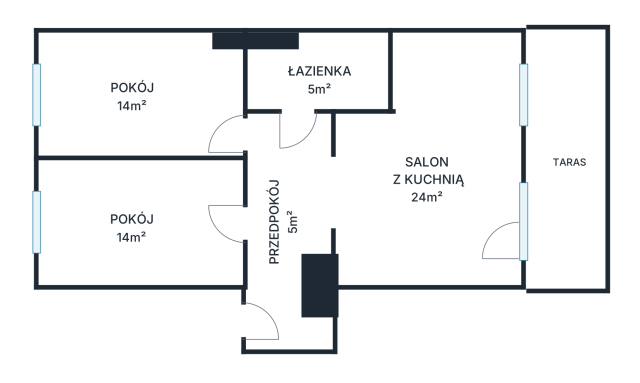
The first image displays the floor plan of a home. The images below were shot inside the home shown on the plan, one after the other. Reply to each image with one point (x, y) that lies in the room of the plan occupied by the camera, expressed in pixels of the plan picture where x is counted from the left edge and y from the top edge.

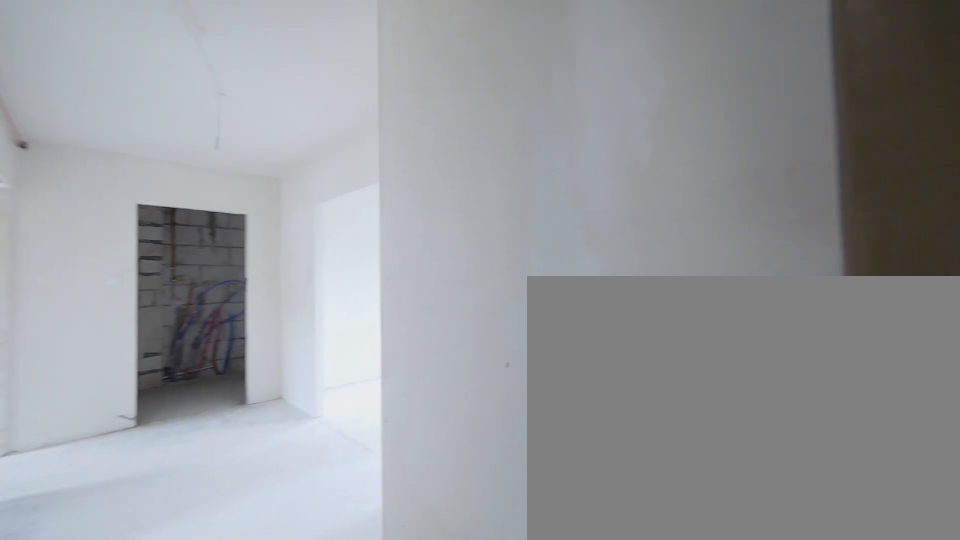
(287, 232)
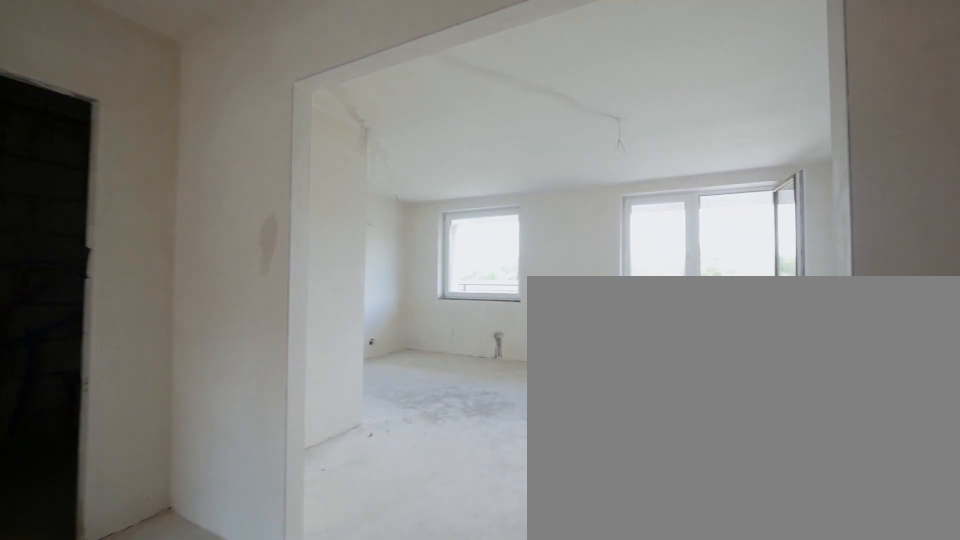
(287, 232)
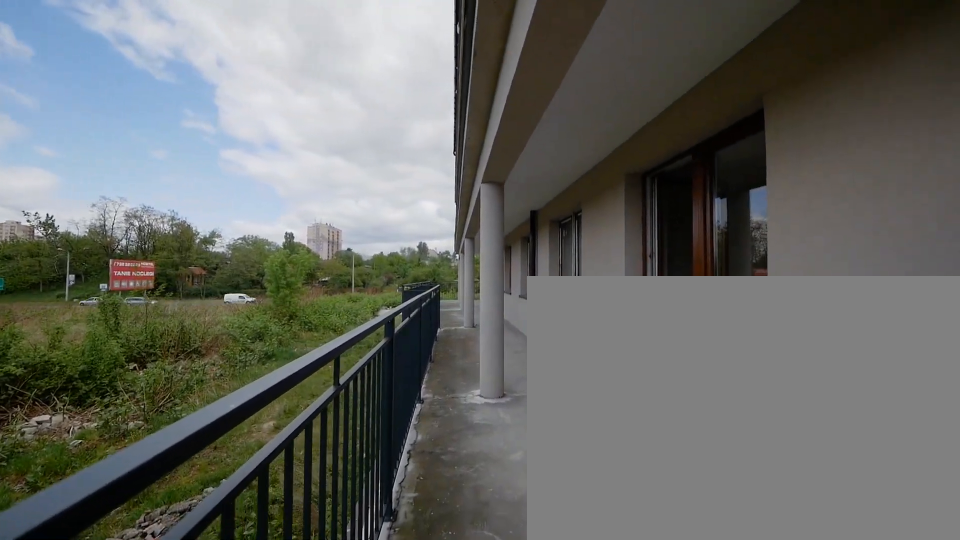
(567, 158)
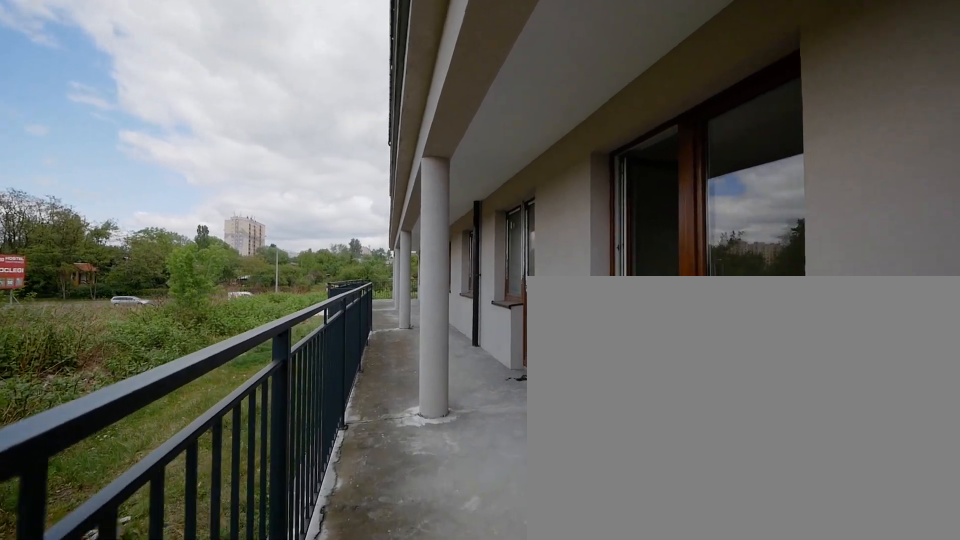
(567, 158)
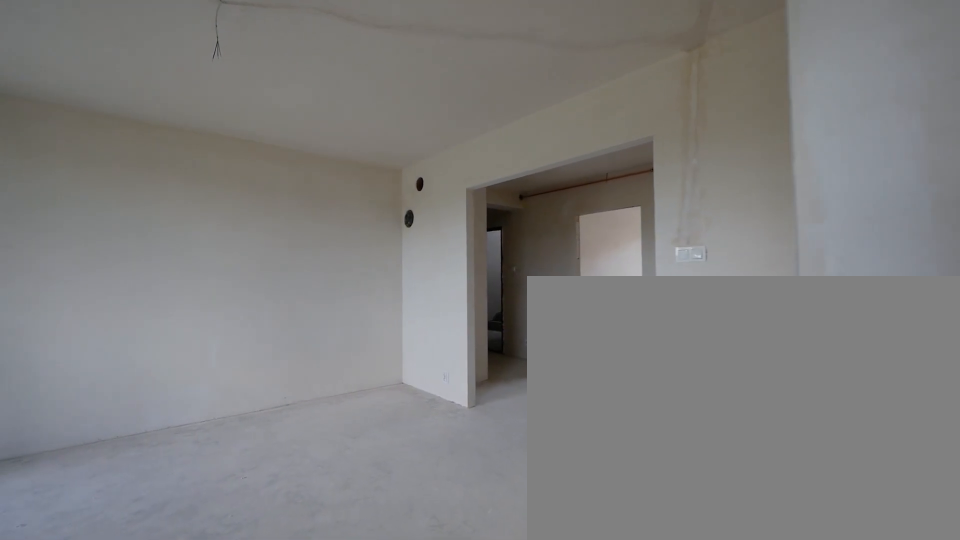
(429, 161)
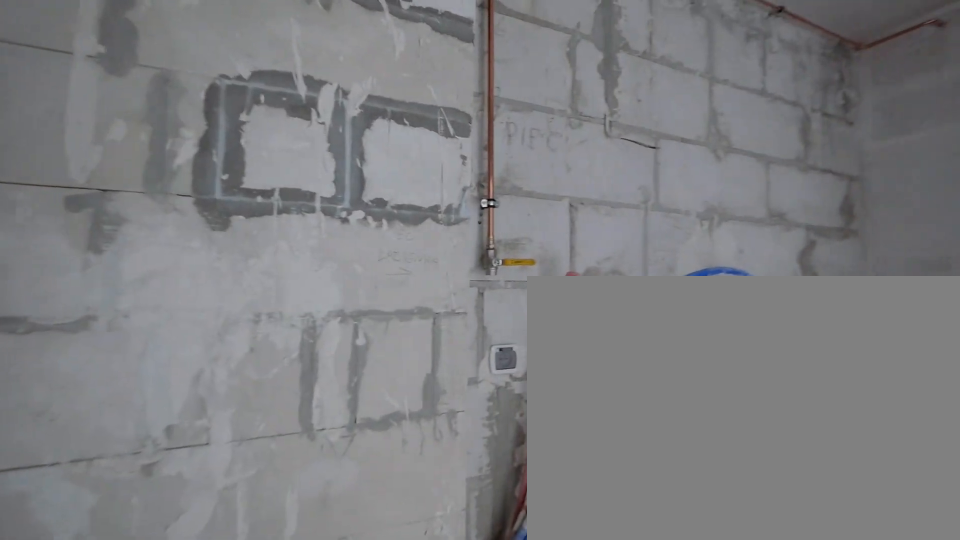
(321, 73)
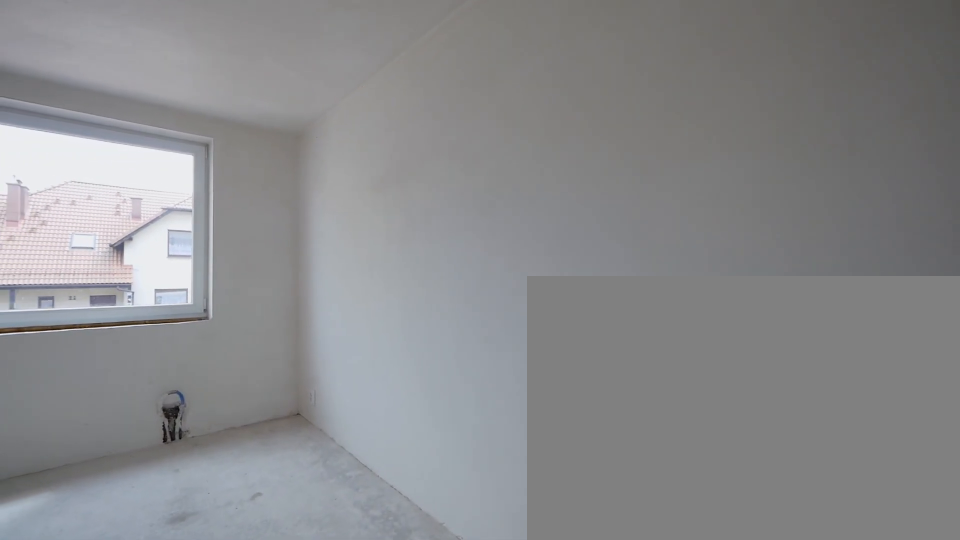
(141, 97)
